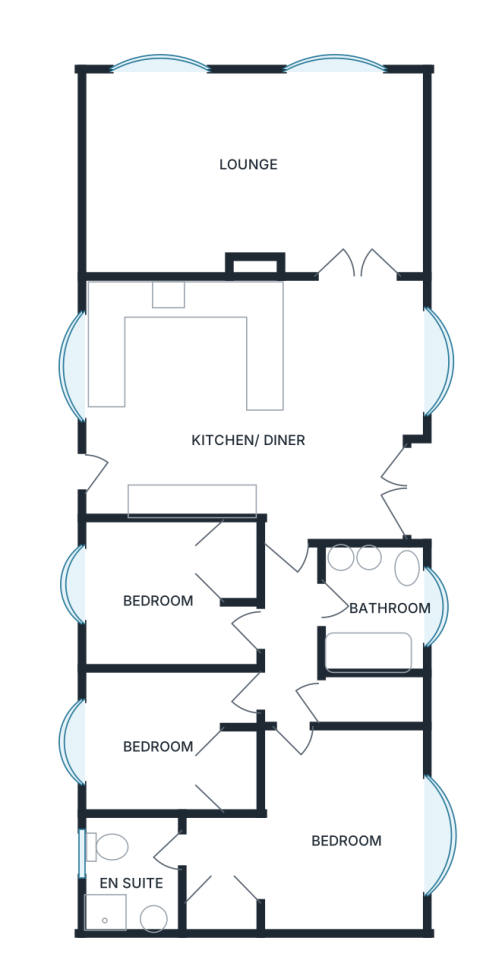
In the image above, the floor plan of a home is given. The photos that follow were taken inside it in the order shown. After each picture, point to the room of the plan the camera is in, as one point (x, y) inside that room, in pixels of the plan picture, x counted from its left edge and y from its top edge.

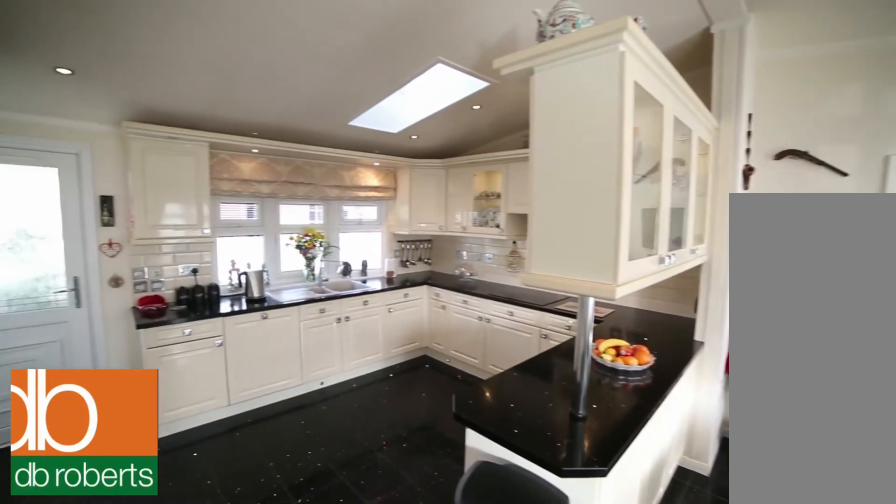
(256, 404)
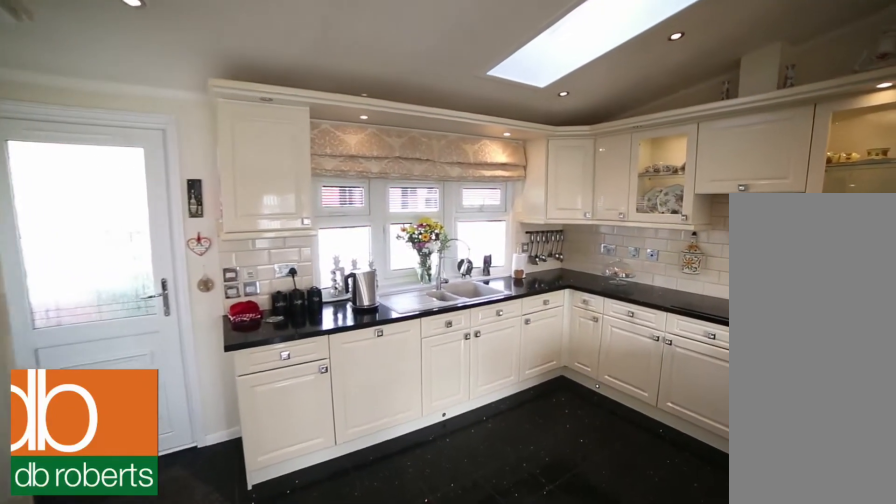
(256, 404)
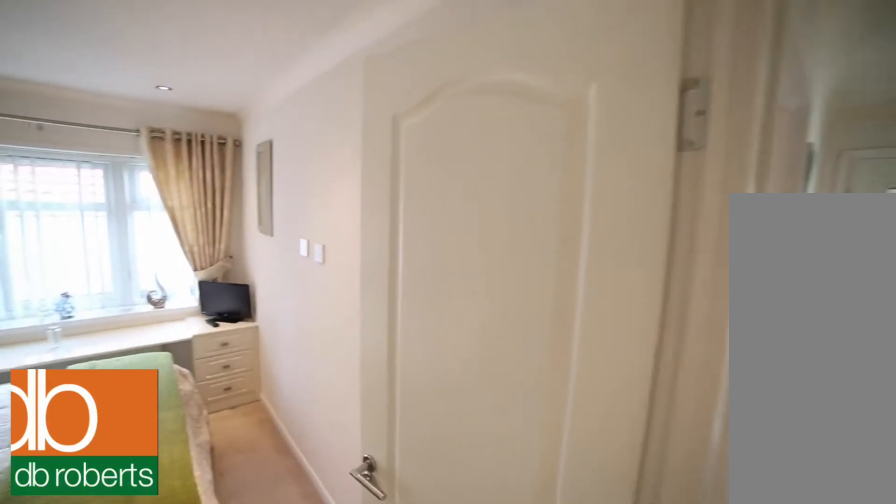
(289, 643)
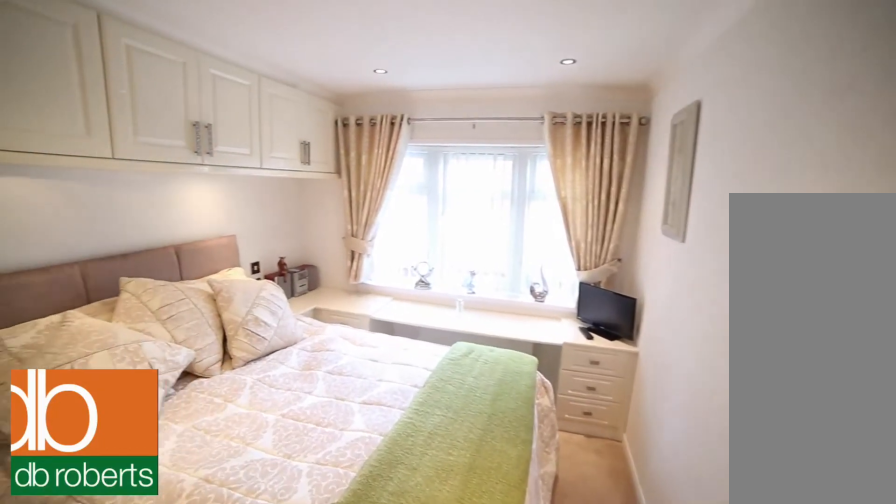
(165, 741)
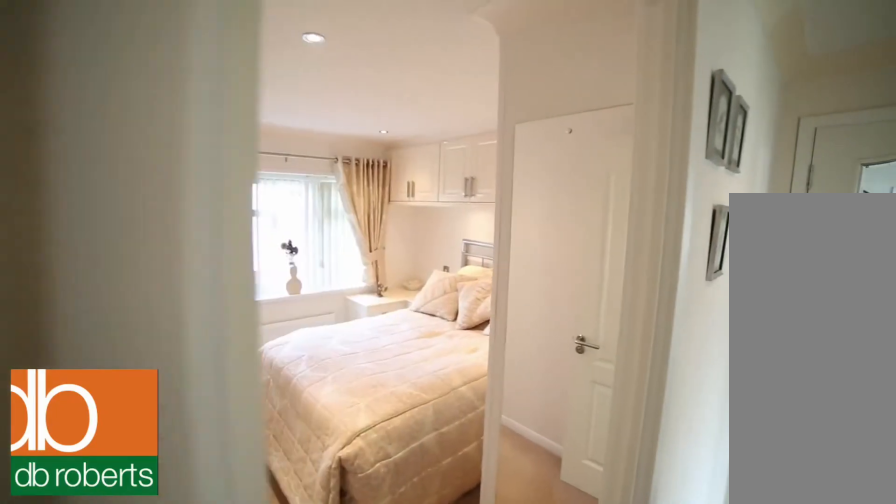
(167, 591)
